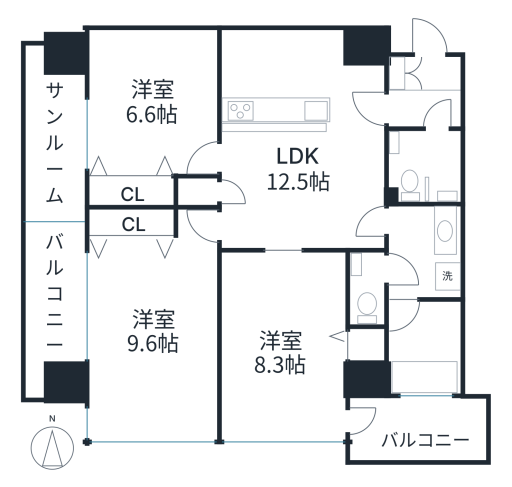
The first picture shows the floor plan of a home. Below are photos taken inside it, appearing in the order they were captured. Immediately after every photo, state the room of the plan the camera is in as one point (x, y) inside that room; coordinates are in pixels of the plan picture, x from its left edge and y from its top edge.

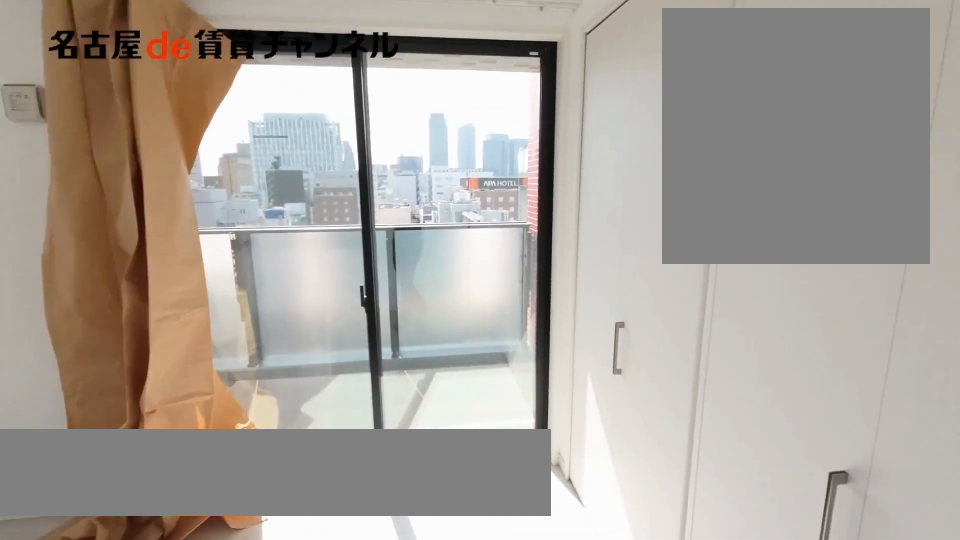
(159, 332)
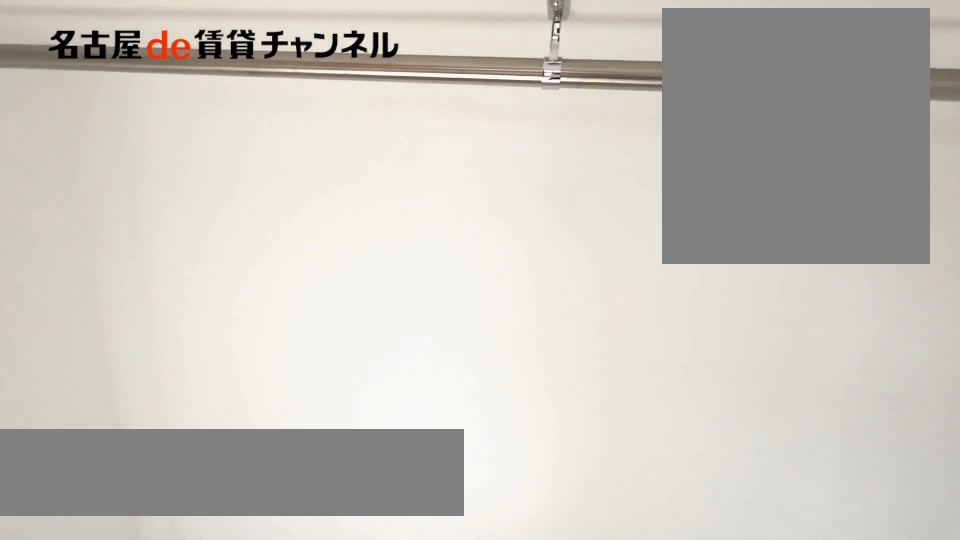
(133, 223)
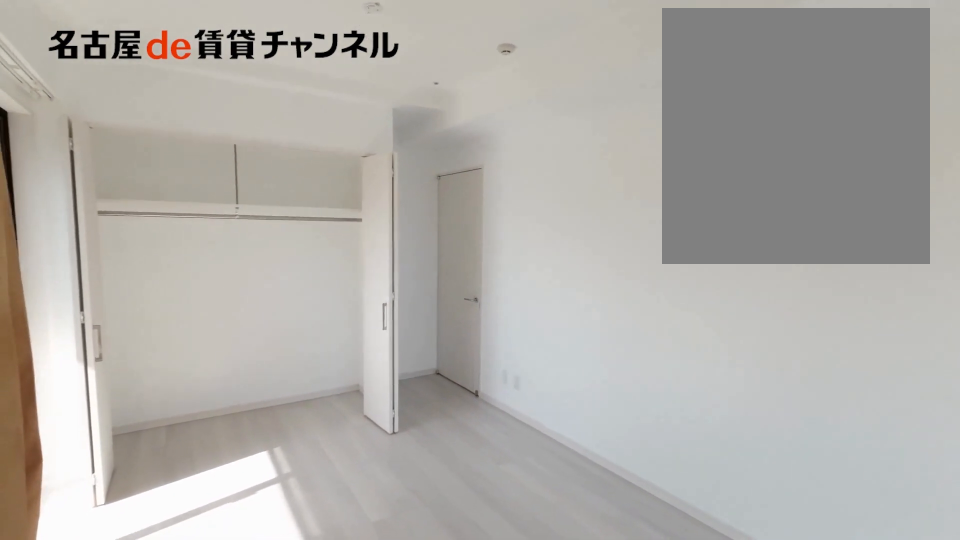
(160, 332)
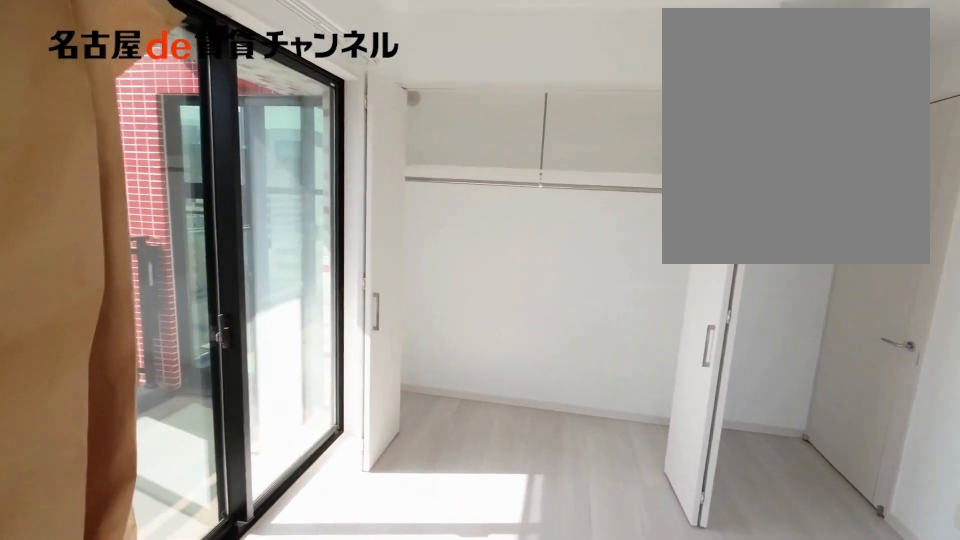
(160, 332)
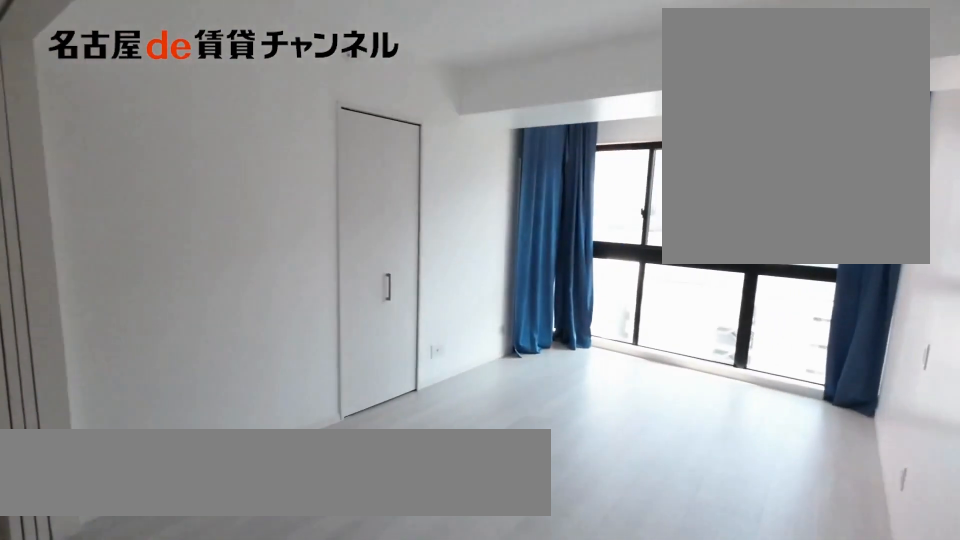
(282, 342)
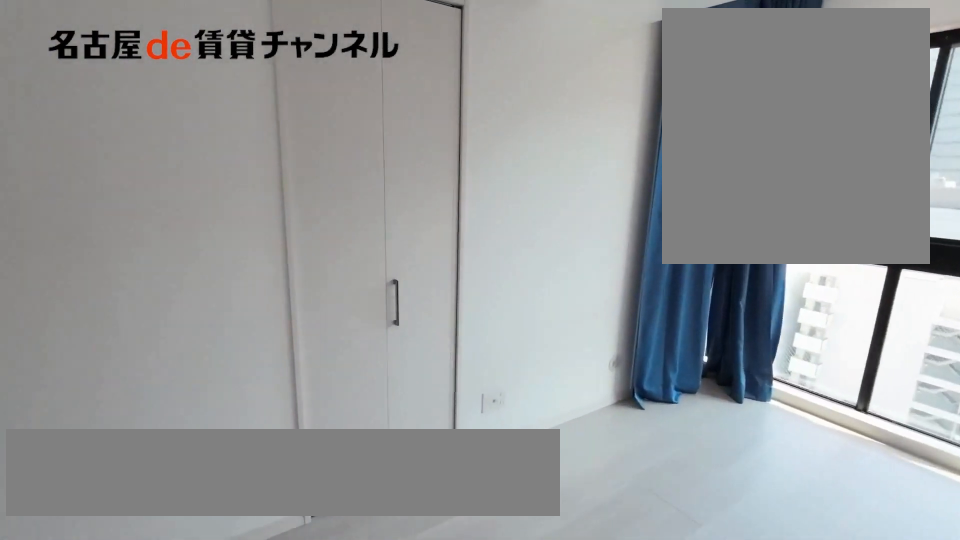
(282, 342)
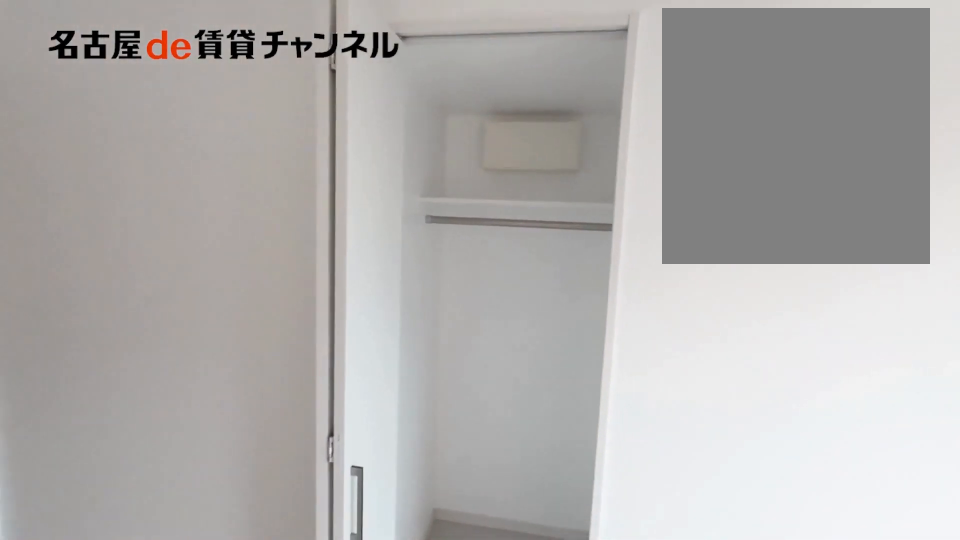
(369, 345)
